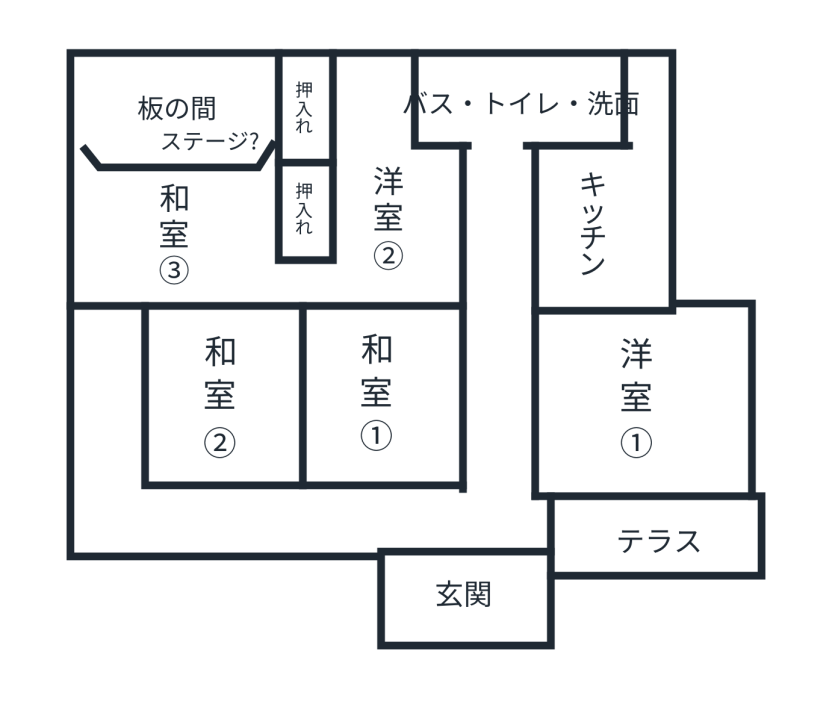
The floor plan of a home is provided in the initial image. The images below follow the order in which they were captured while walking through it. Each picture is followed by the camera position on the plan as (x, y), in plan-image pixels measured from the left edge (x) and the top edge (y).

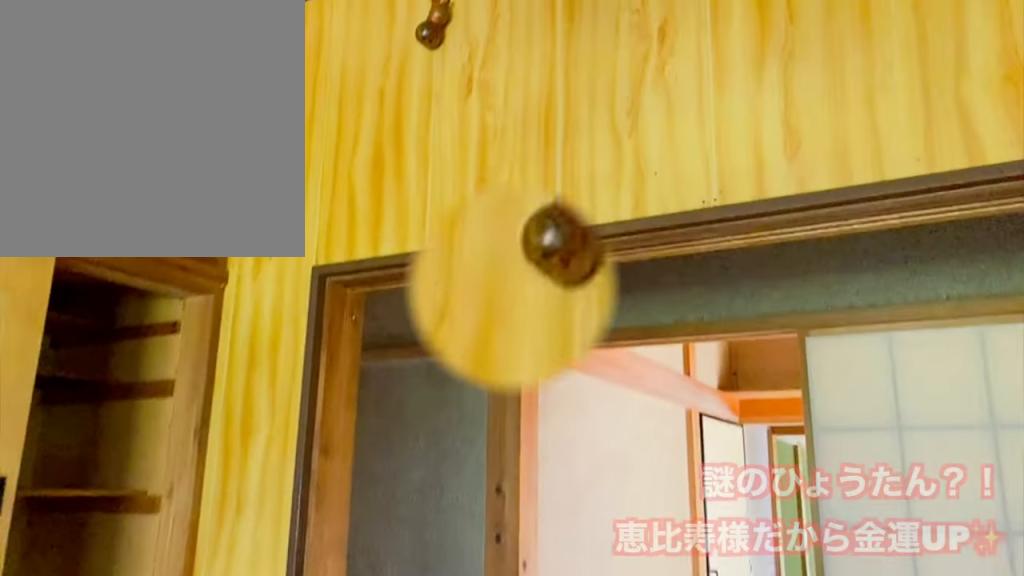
(534, 205)
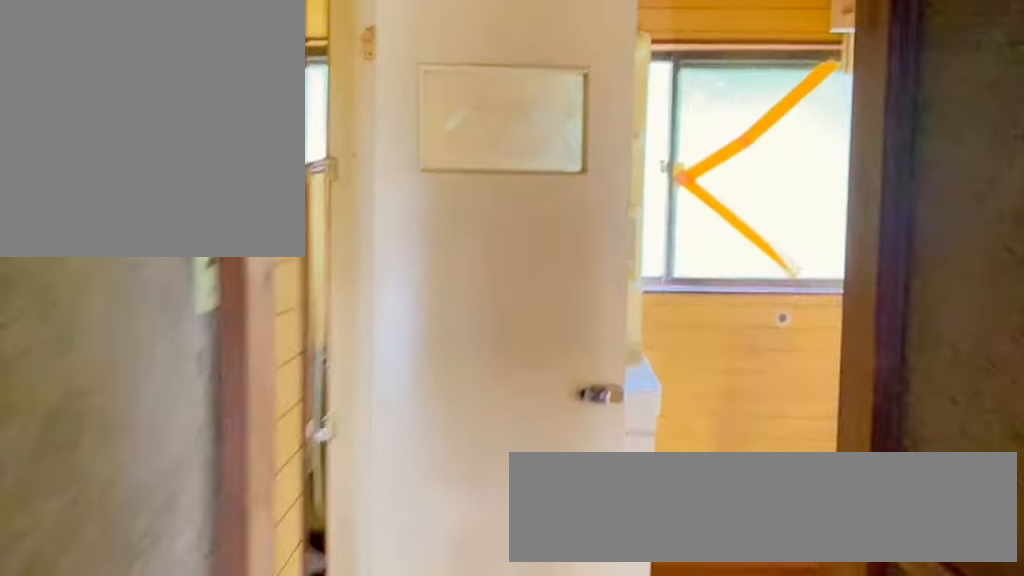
(501, 174)
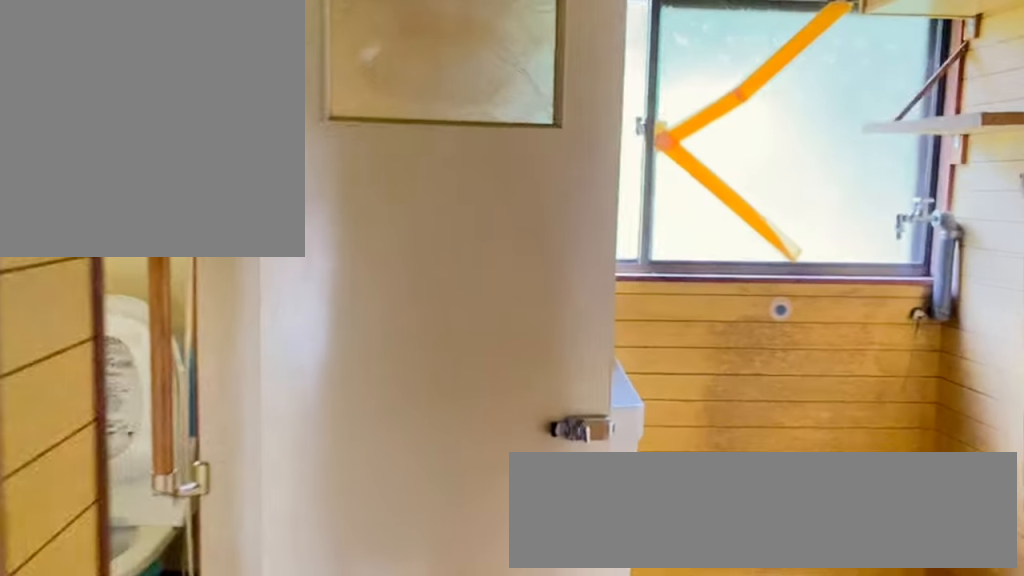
(498, 158)
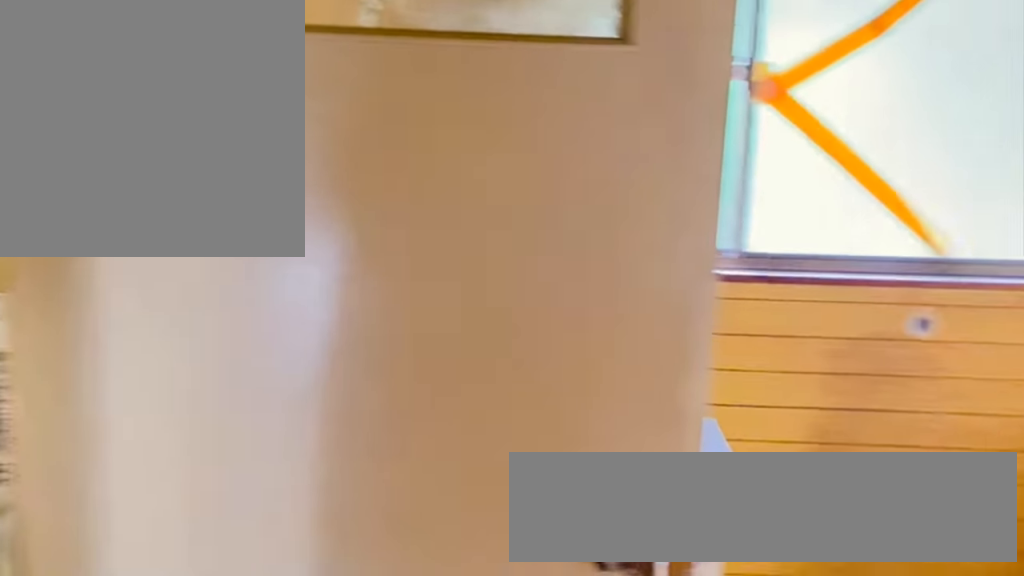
(497, 124)
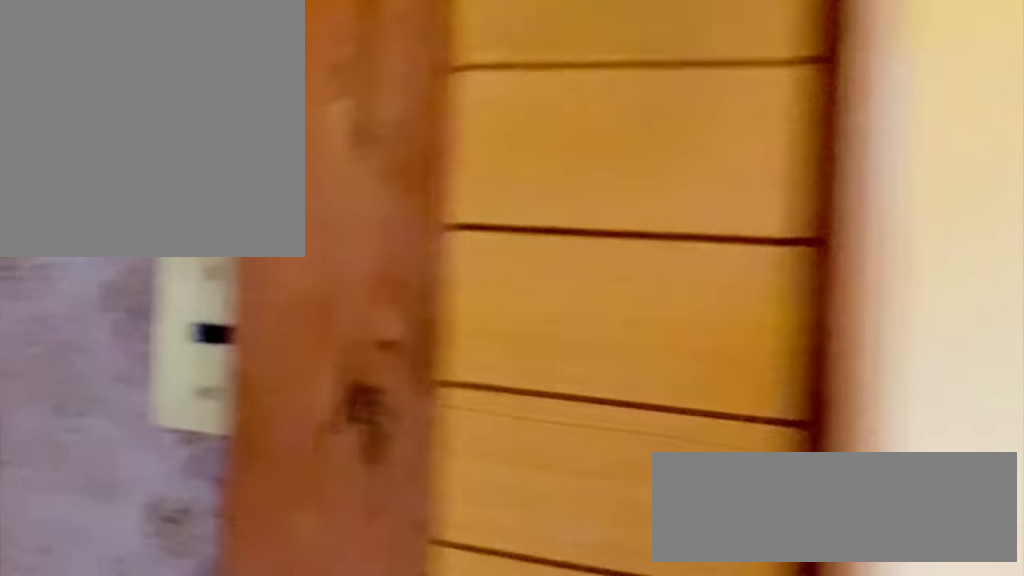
(509, 118)
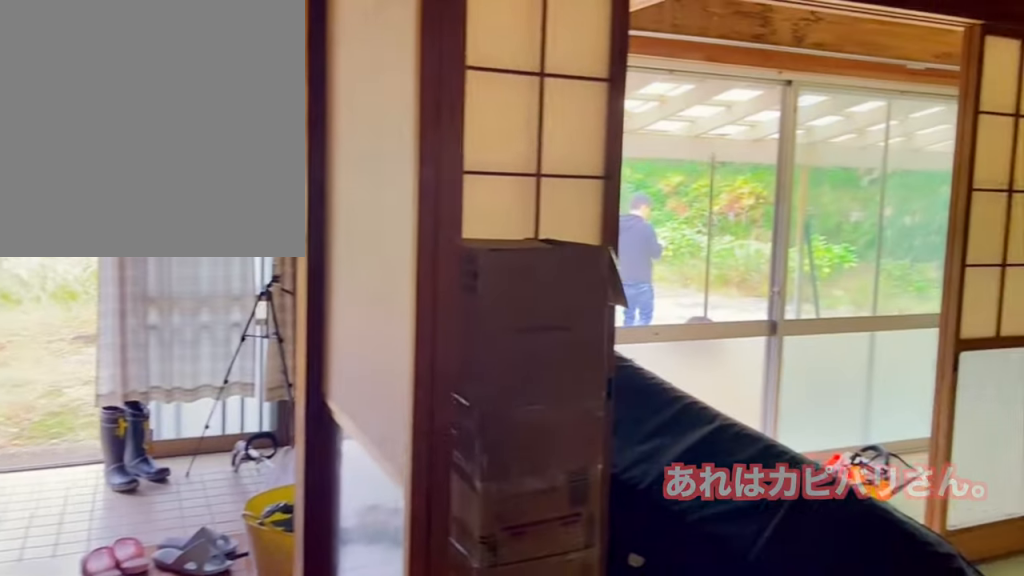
(516, 435)
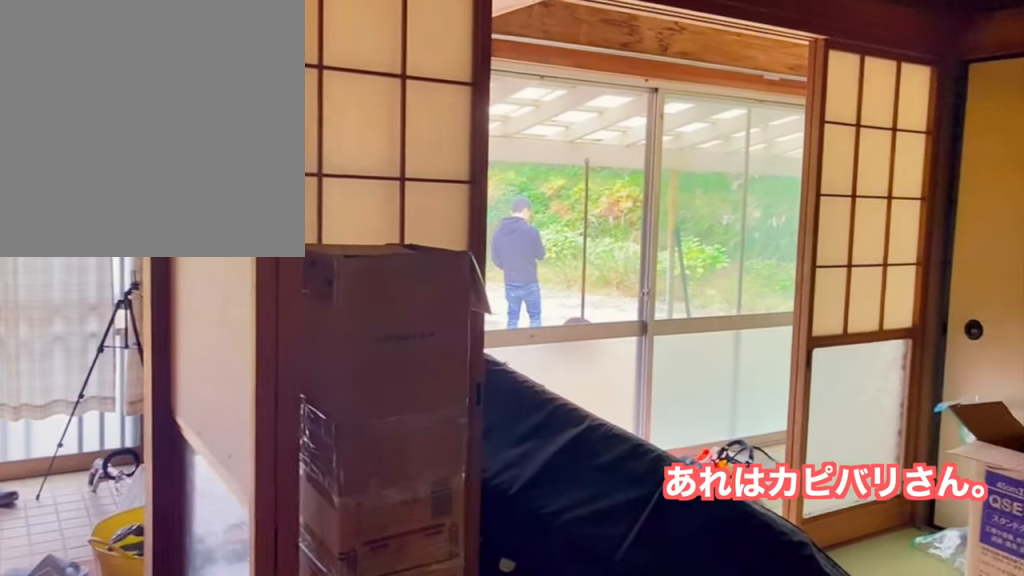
(513, 442)
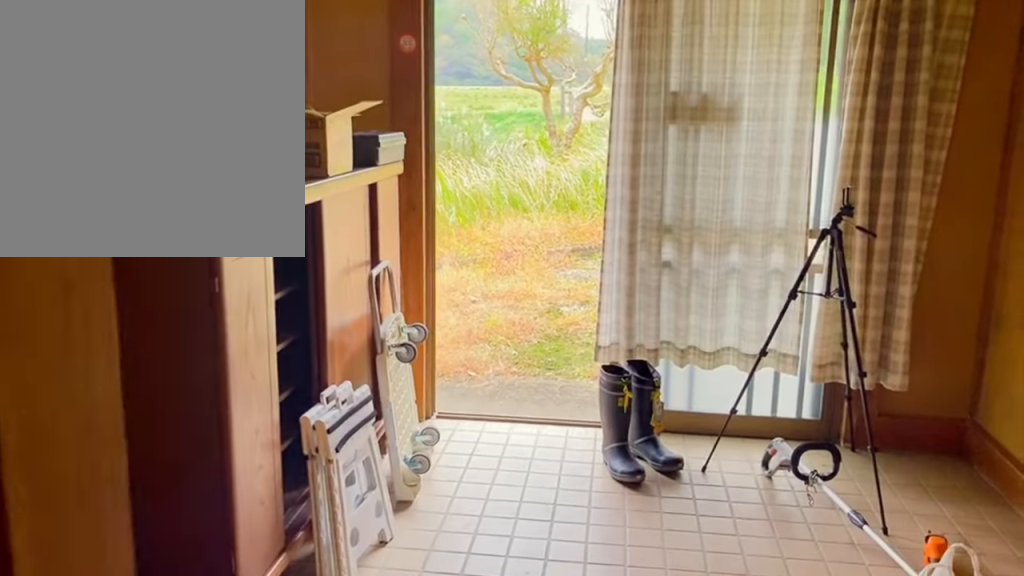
(492, 580)
